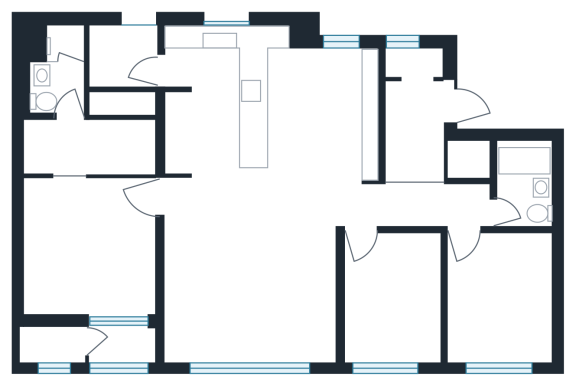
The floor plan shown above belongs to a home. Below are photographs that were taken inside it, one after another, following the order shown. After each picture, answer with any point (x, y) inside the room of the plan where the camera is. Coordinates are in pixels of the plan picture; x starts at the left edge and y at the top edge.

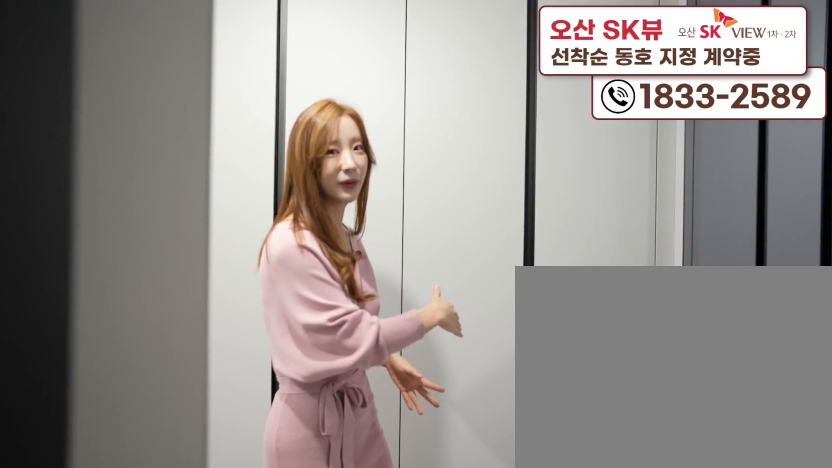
(419, 115)
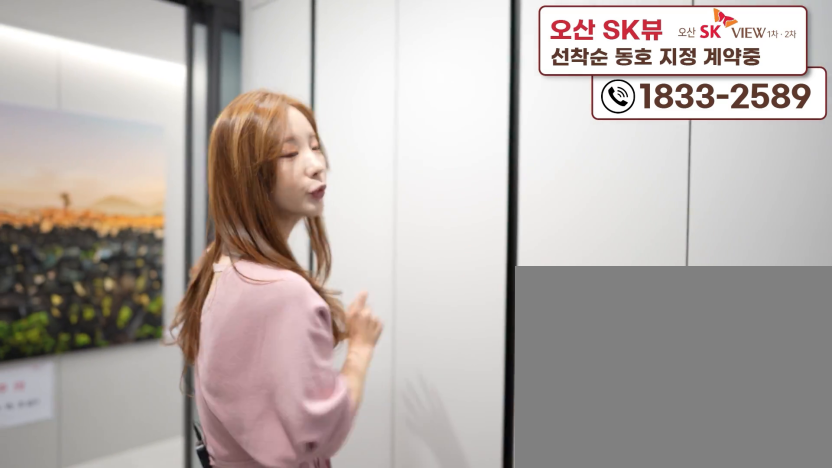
(419, 115)
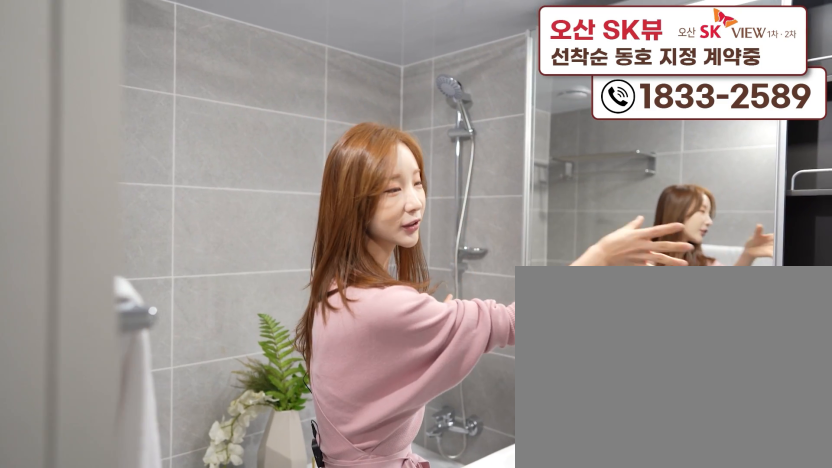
(528, 201)
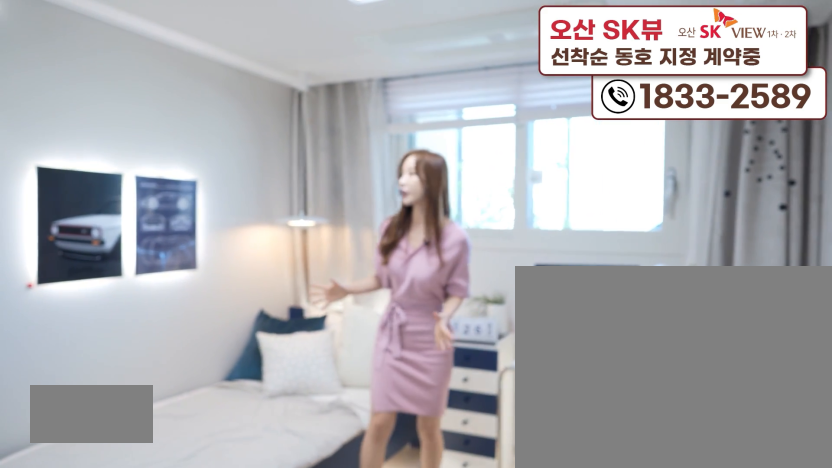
(494, 329)
